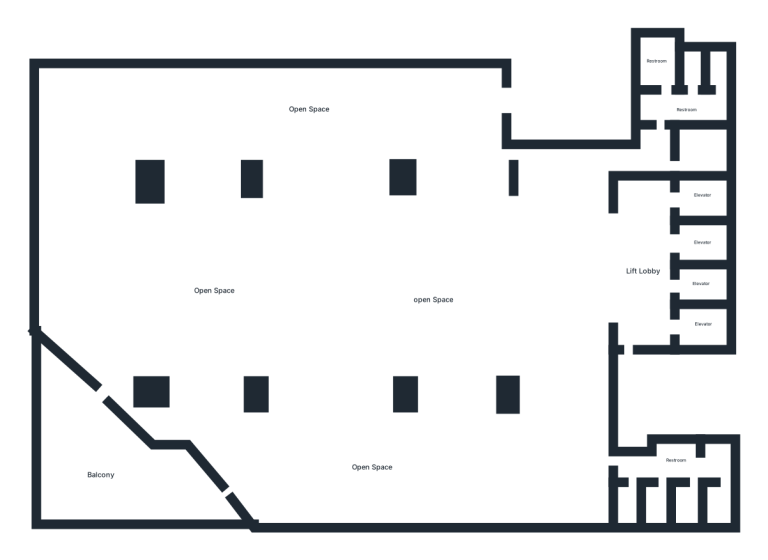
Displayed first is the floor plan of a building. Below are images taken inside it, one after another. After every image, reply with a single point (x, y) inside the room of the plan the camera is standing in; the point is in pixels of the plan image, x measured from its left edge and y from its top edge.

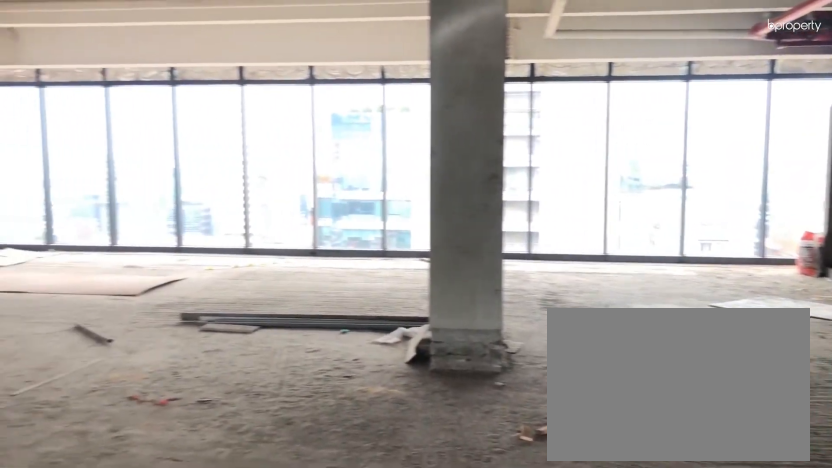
(380, 259)
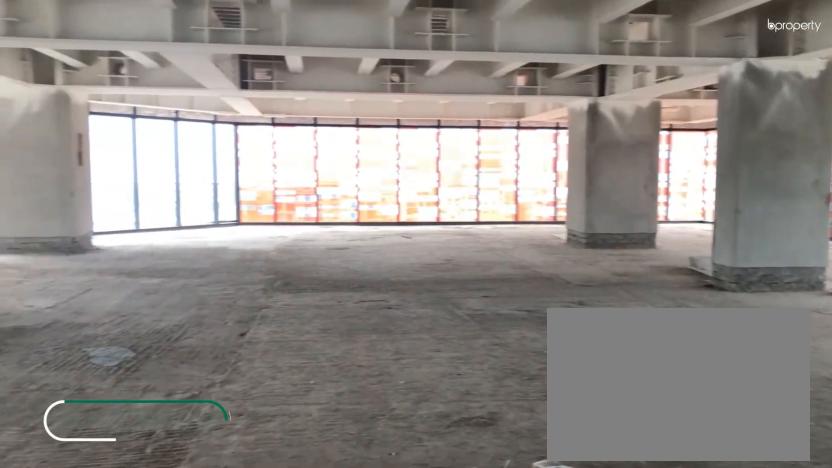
(301, 333)
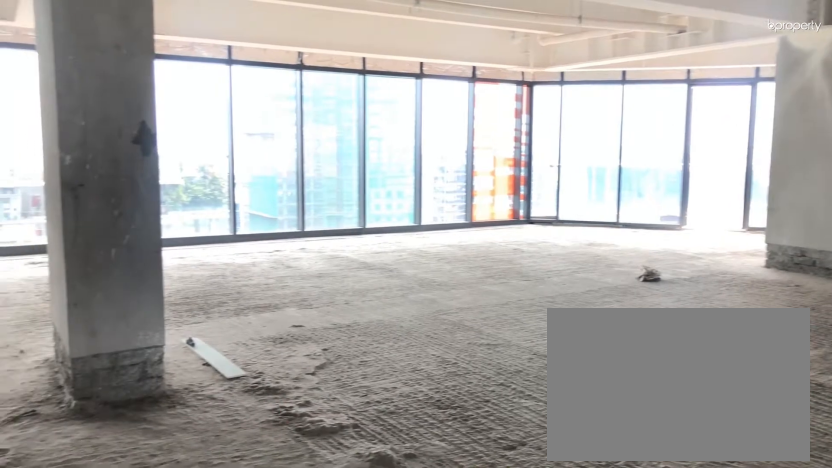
(301, 333)
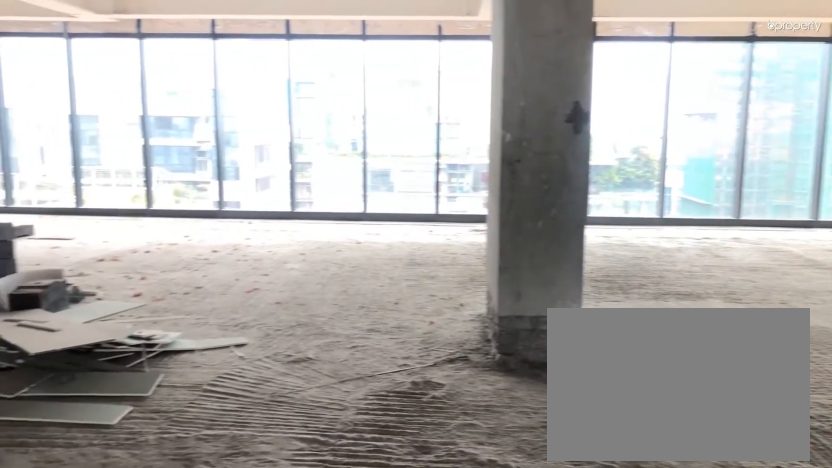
(370, 343)
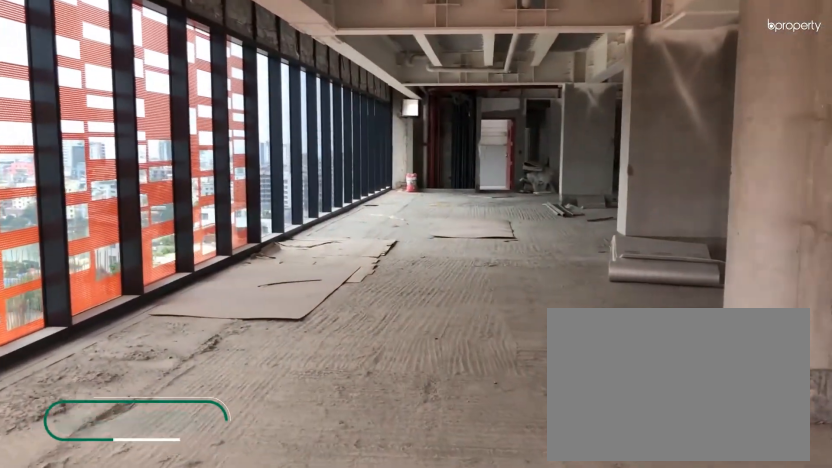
(194, 108)
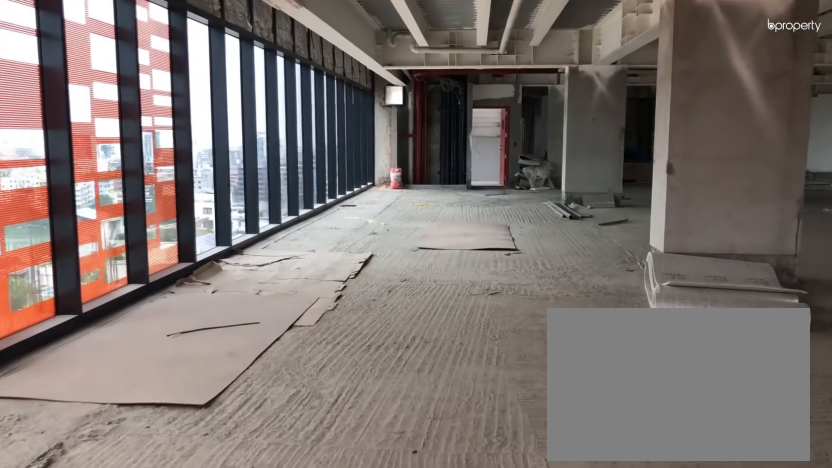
(194, 108)
